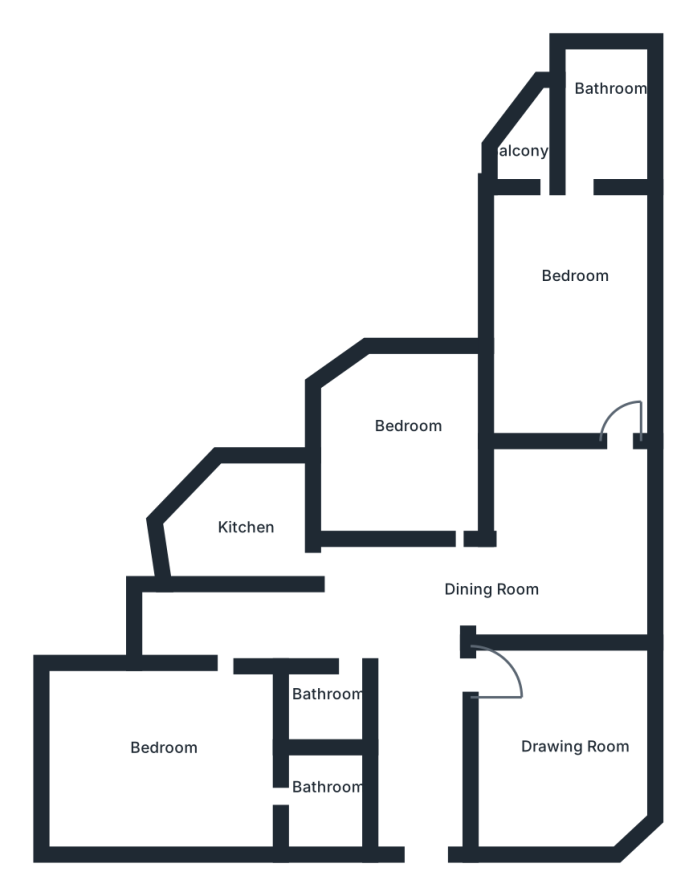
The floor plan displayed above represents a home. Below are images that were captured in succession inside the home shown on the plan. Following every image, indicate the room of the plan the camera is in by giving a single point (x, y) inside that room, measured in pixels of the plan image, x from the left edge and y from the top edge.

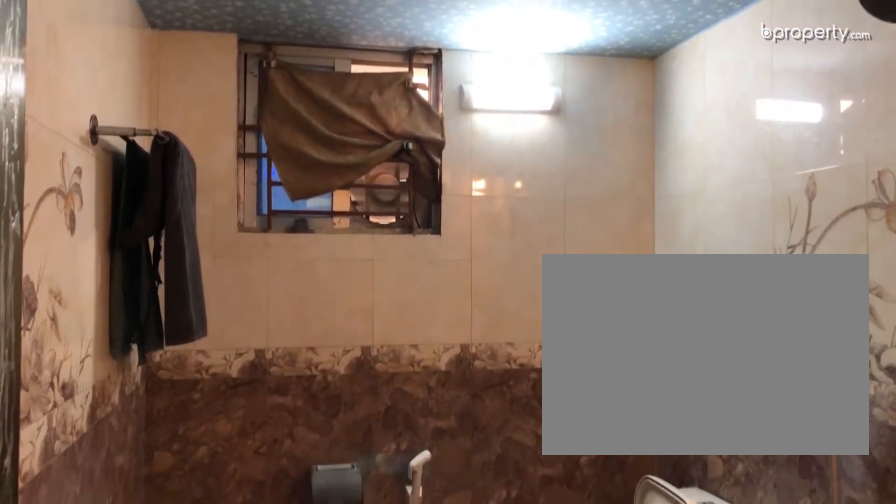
(597, 125)
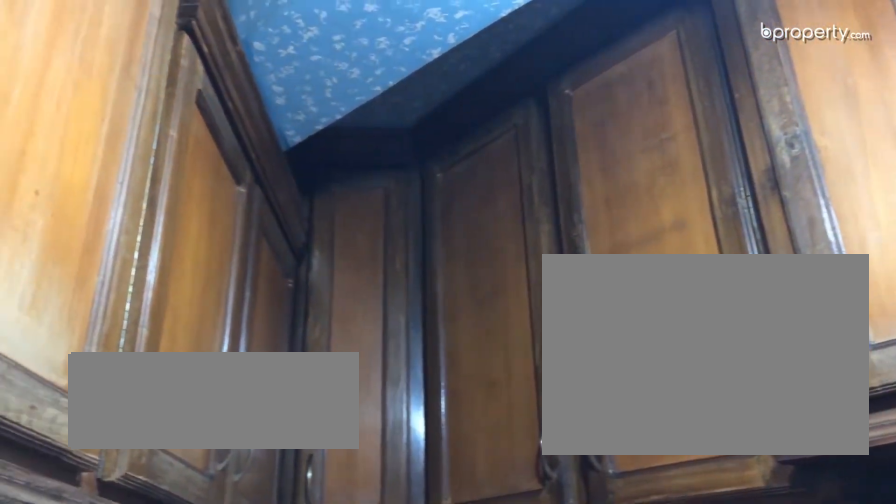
(246, 536)
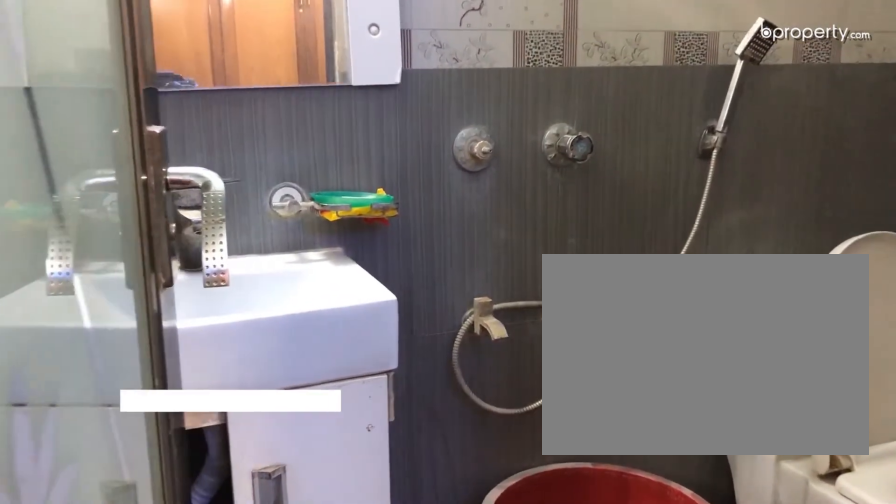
(331, 792)
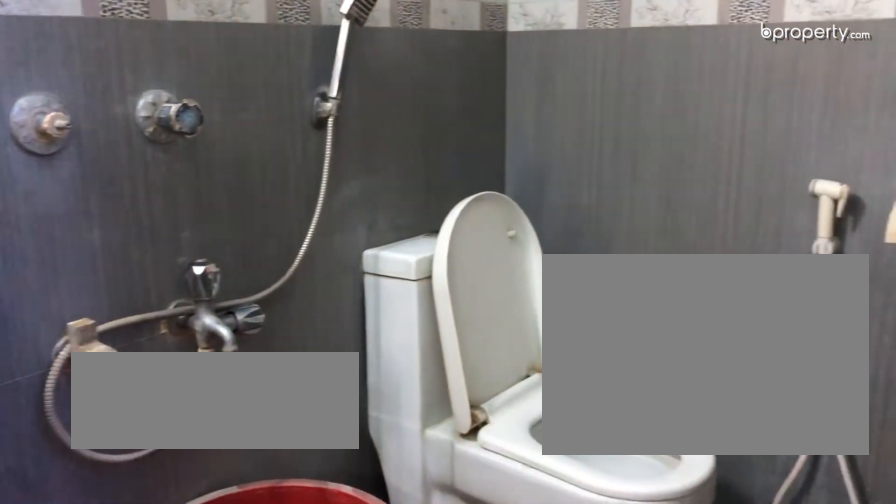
(331, 792)
